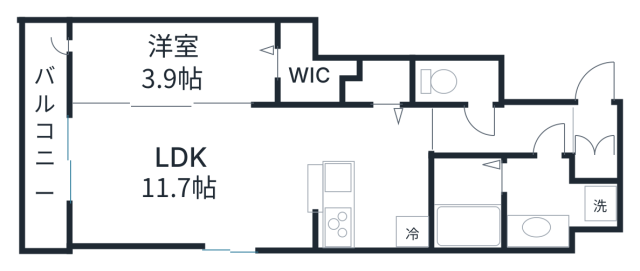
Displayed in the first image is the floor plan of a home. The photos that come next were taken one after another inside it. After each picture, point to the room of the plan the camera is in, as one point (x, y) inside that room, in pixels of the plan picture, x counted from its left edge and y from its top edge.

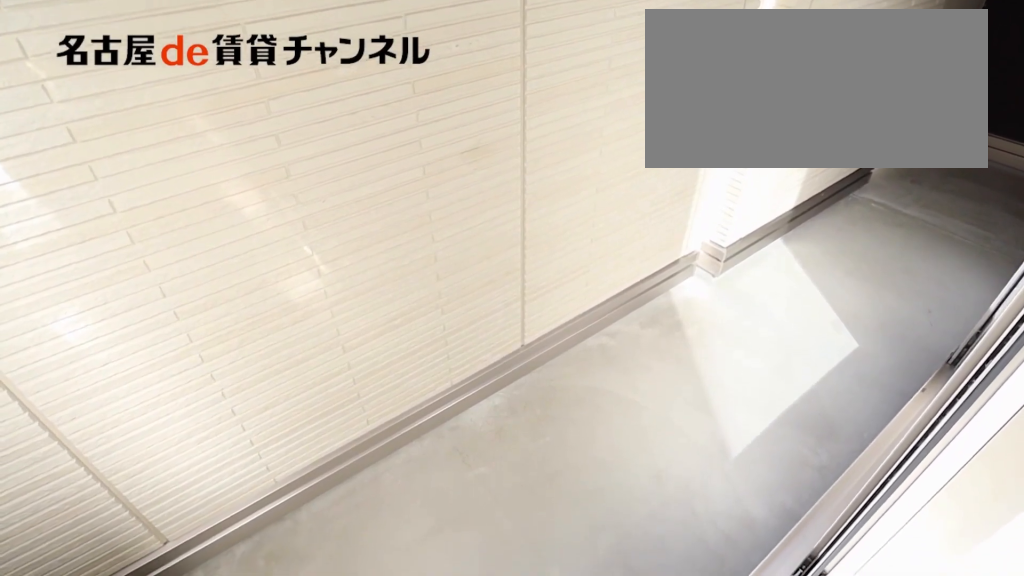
(48, 137)
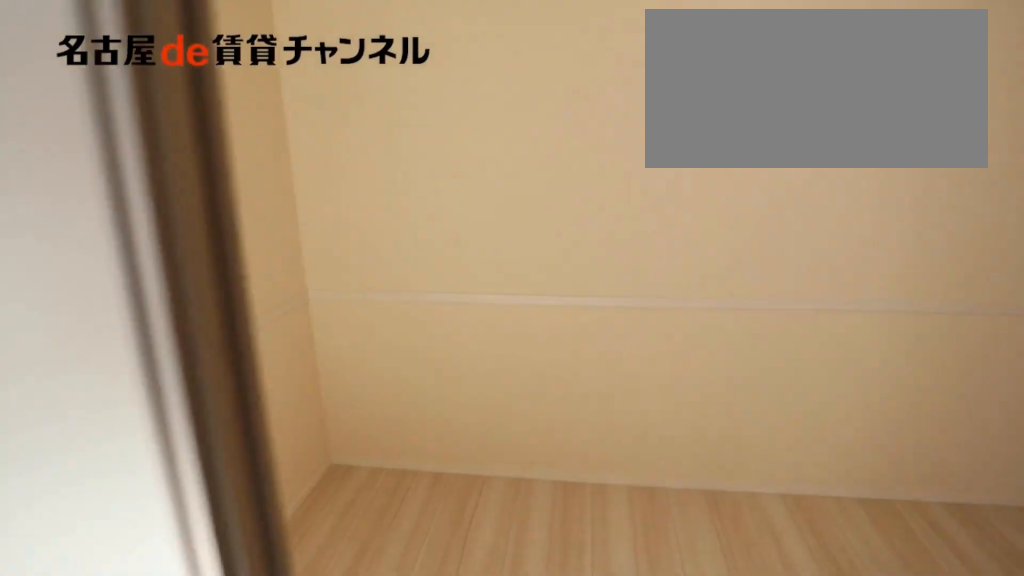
(174, 64)
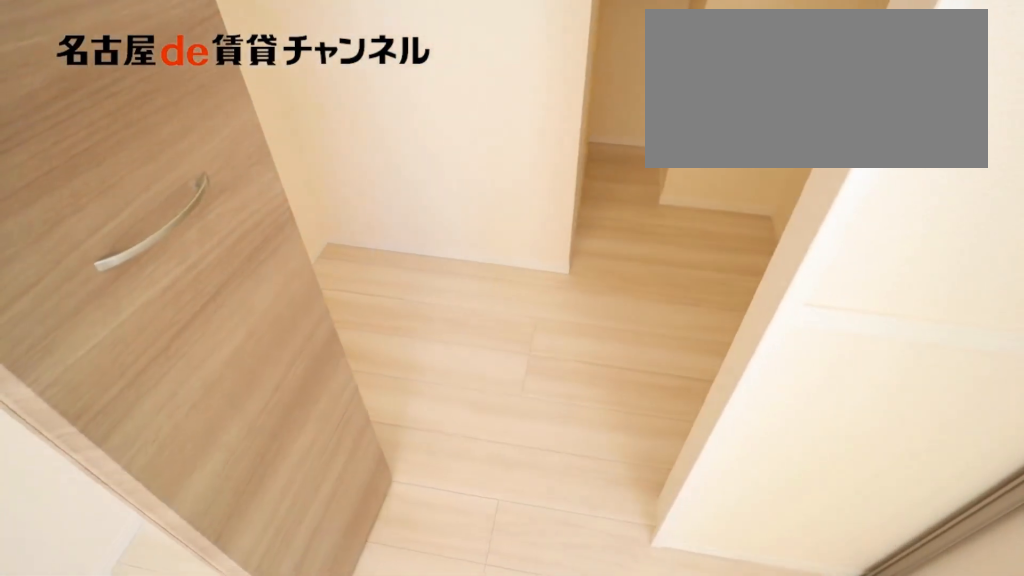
(174, 64)
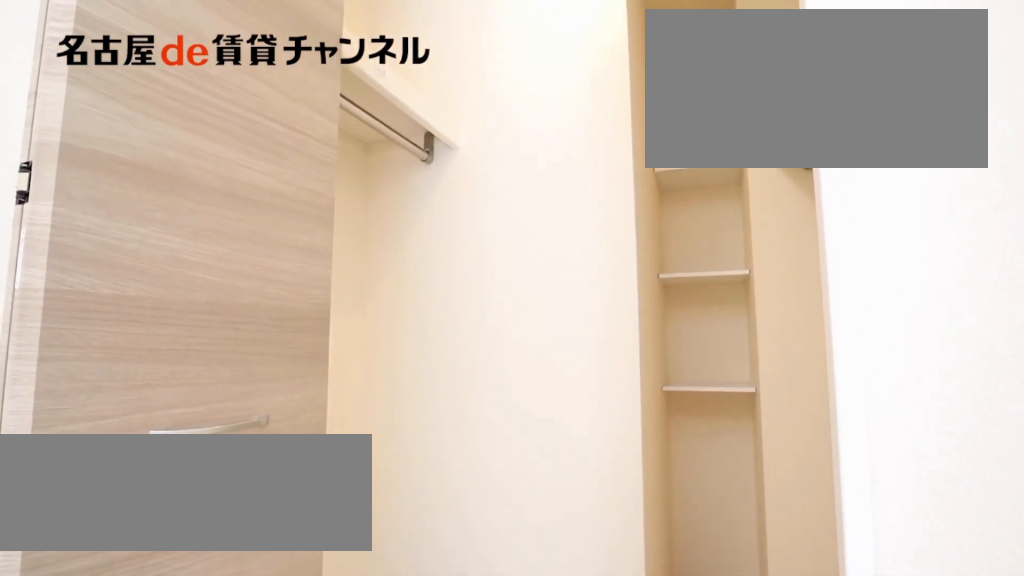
(307, 71)
